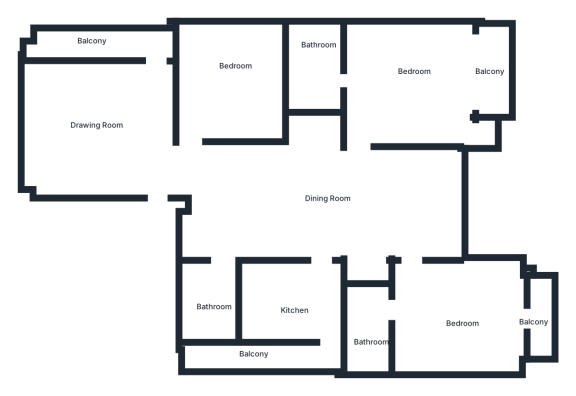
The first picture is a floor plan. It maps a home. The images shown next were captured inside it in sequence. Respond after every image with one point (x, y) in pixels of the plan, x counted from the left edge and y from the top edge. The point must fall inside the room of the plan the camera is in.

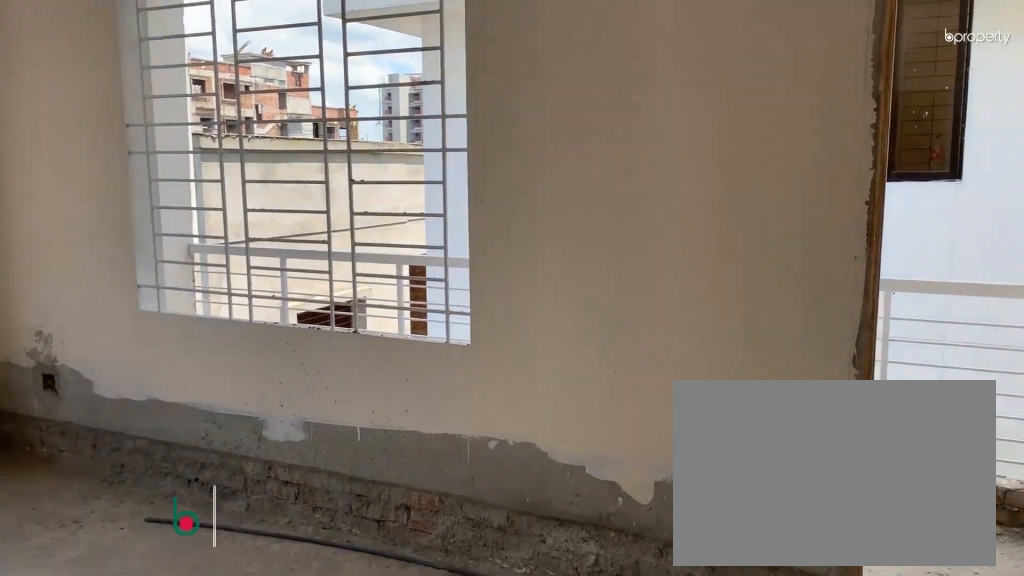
(120, 120)
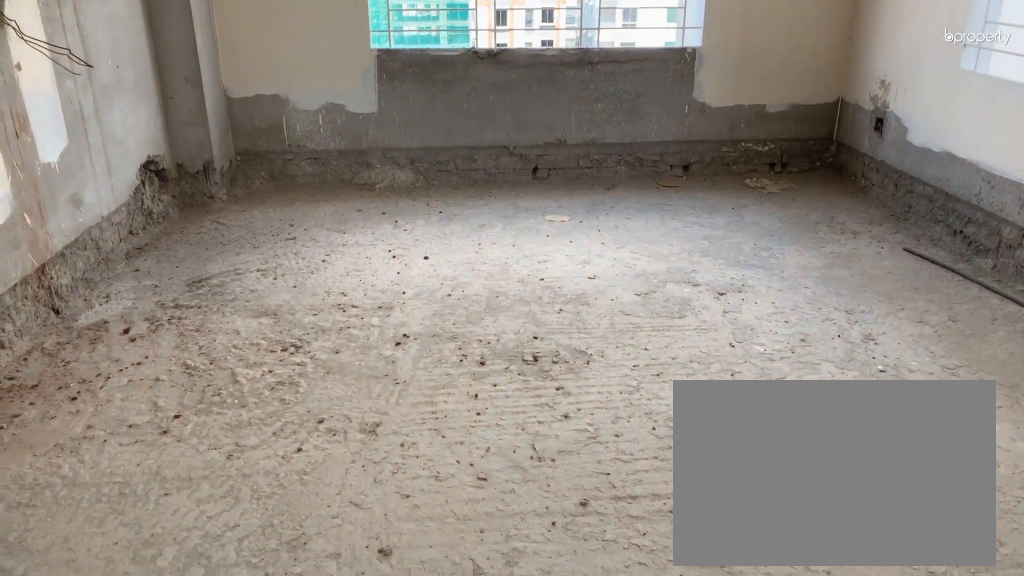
(120, 120)
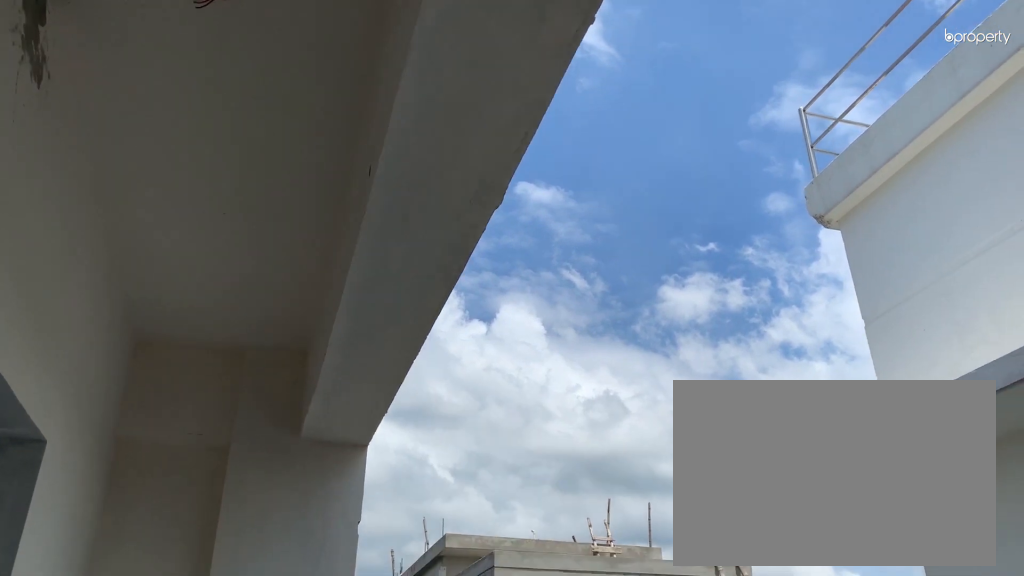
(118, 43)
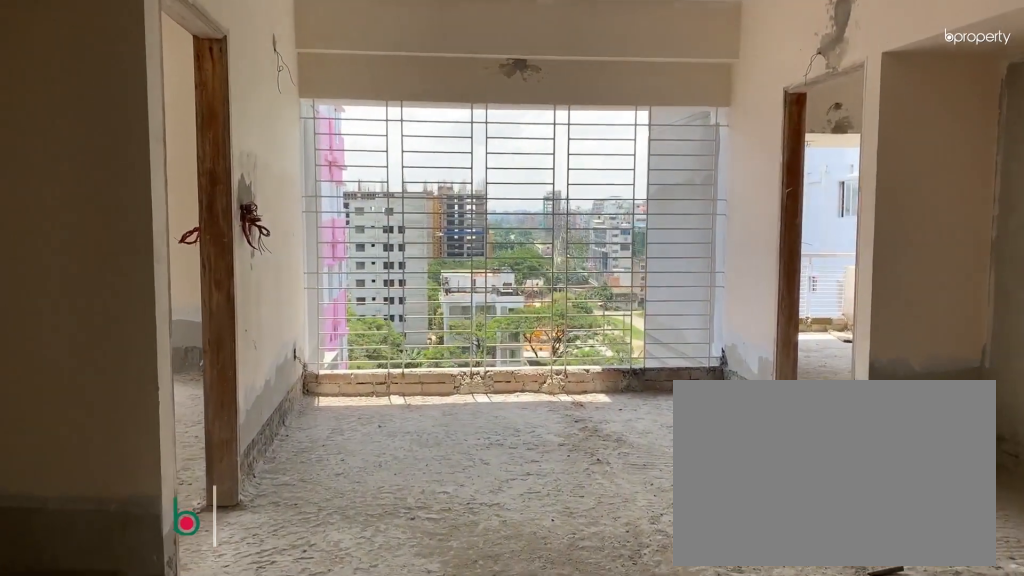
(285, 206)
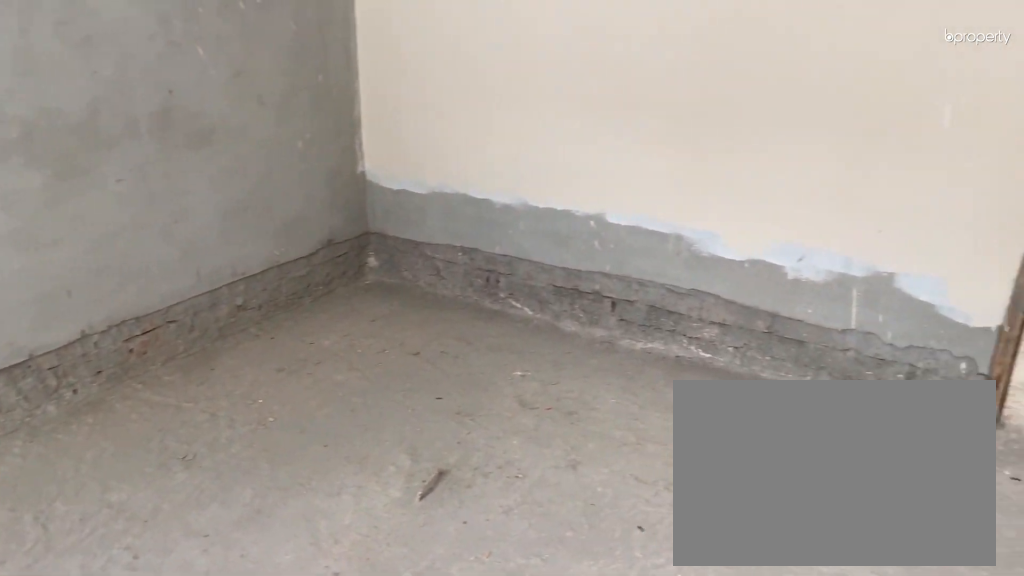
(234, 80)
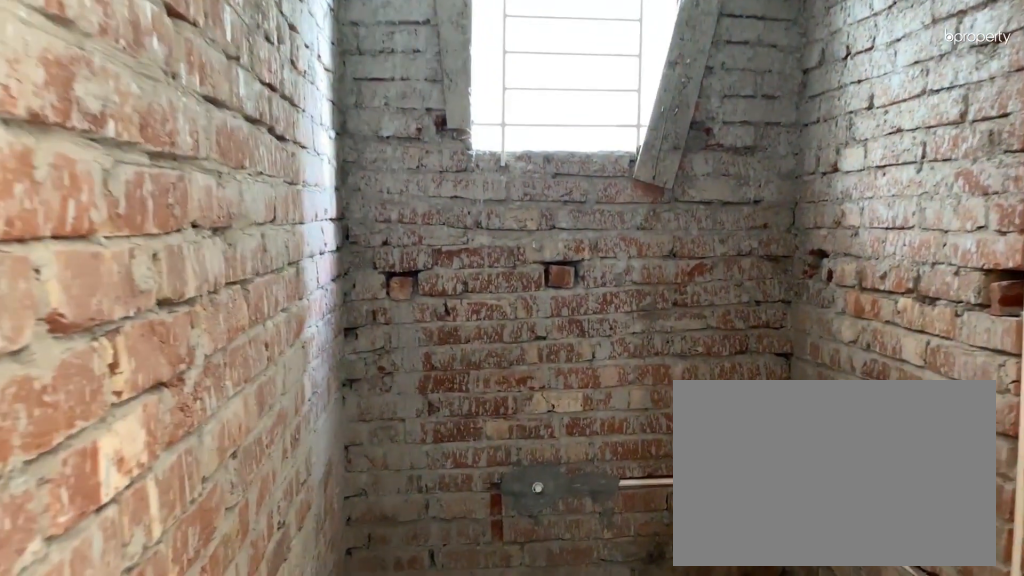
(212, 302)
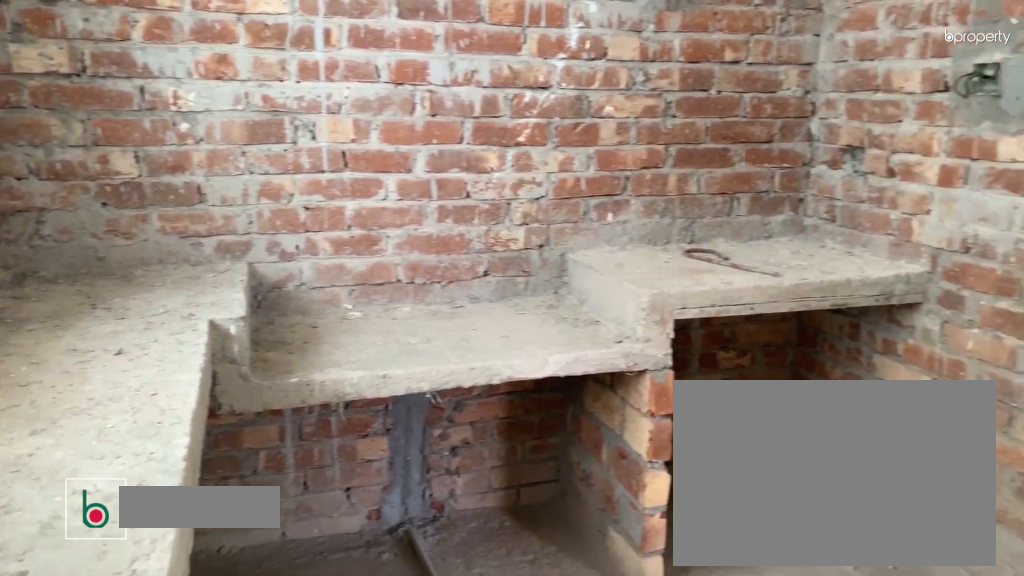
(293, 301)
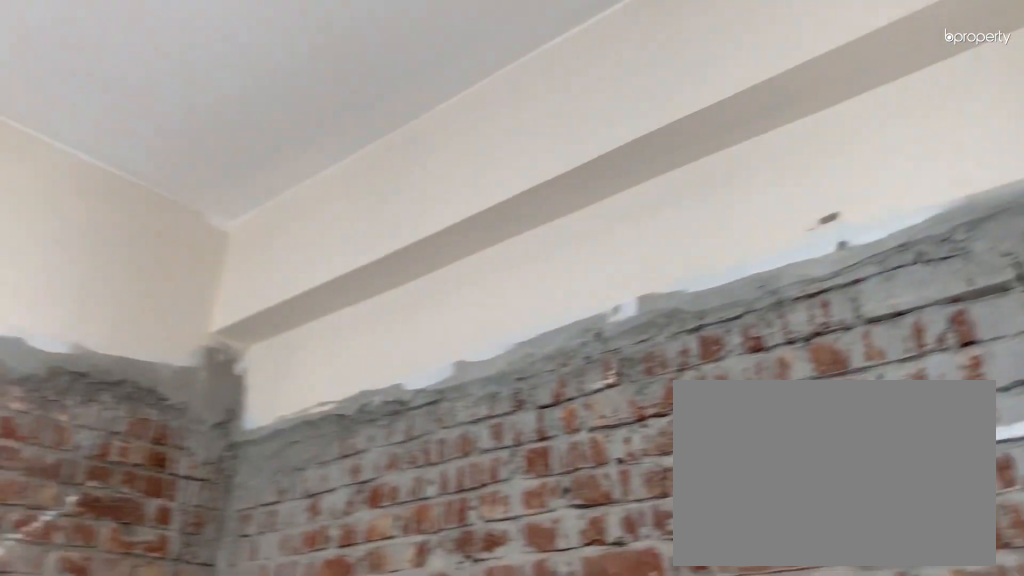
(293, 301)
